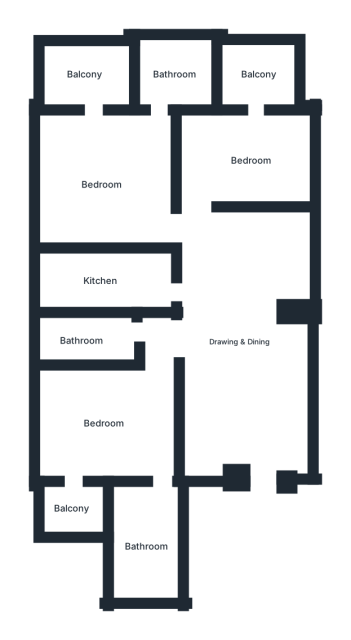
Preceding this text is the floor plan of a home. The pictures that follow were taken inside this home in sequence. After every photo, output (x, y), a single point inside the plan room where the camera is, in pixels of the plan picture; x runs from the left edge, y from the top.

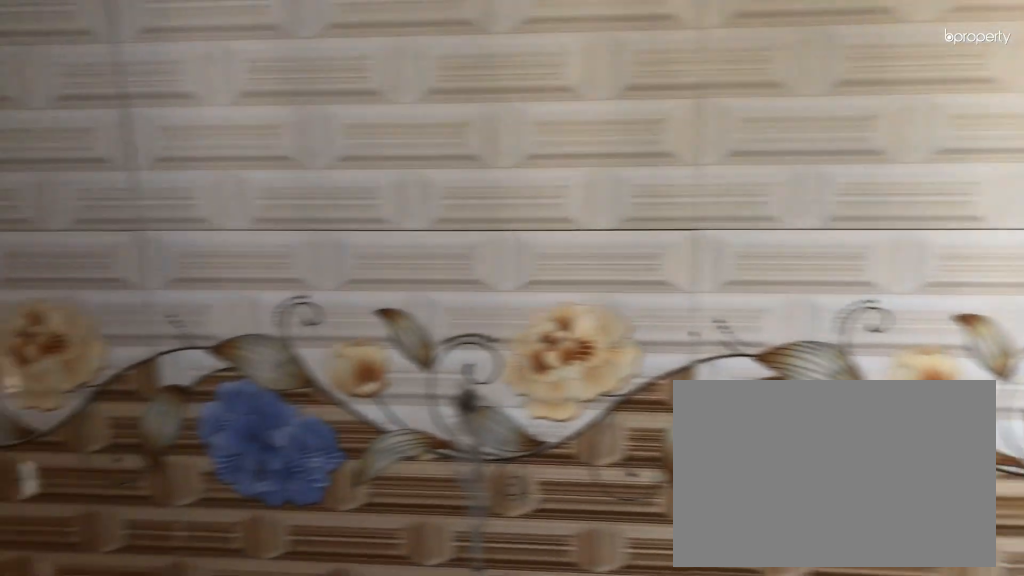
(147, 546)
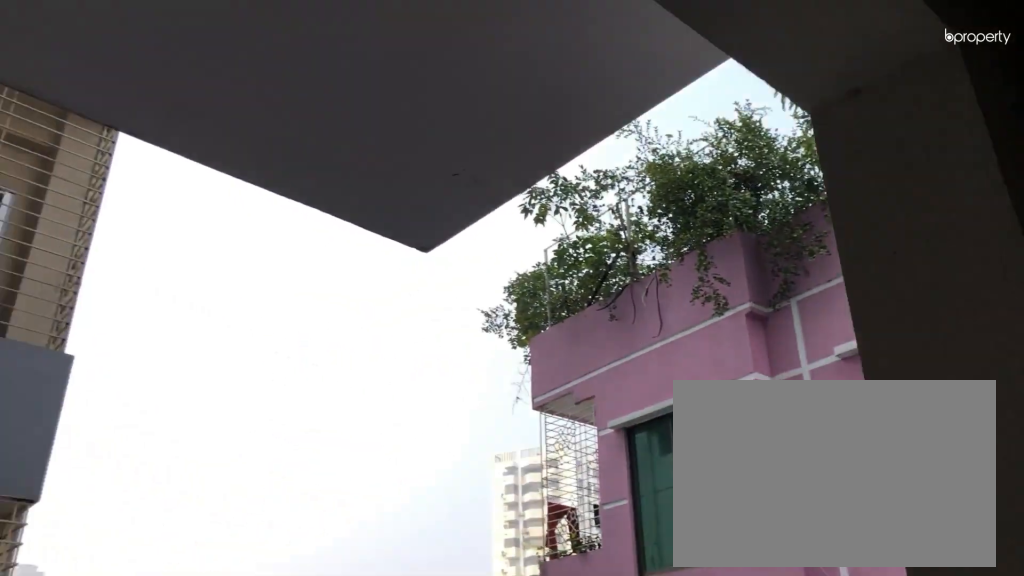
(74, 508)
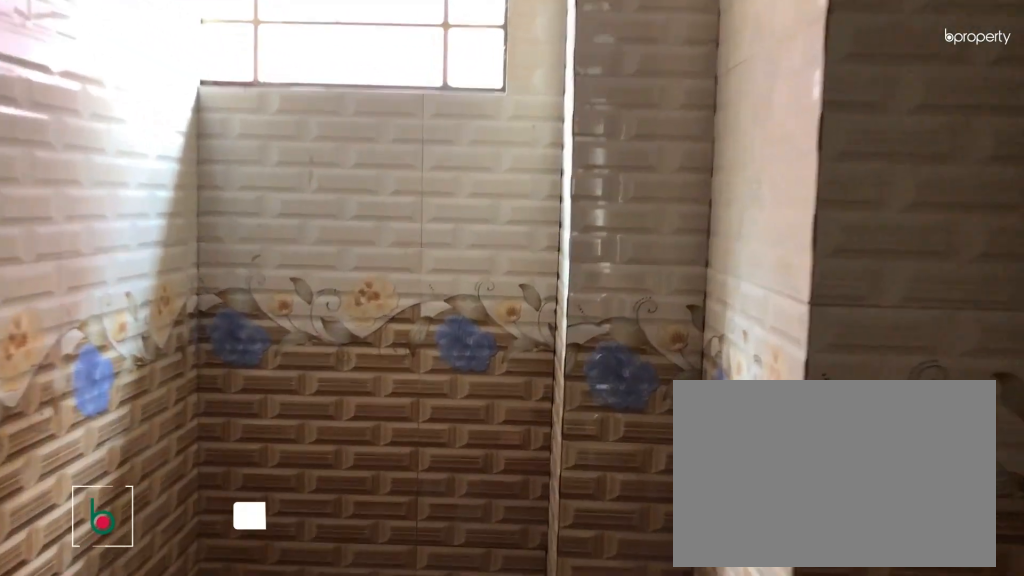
(81, 340)
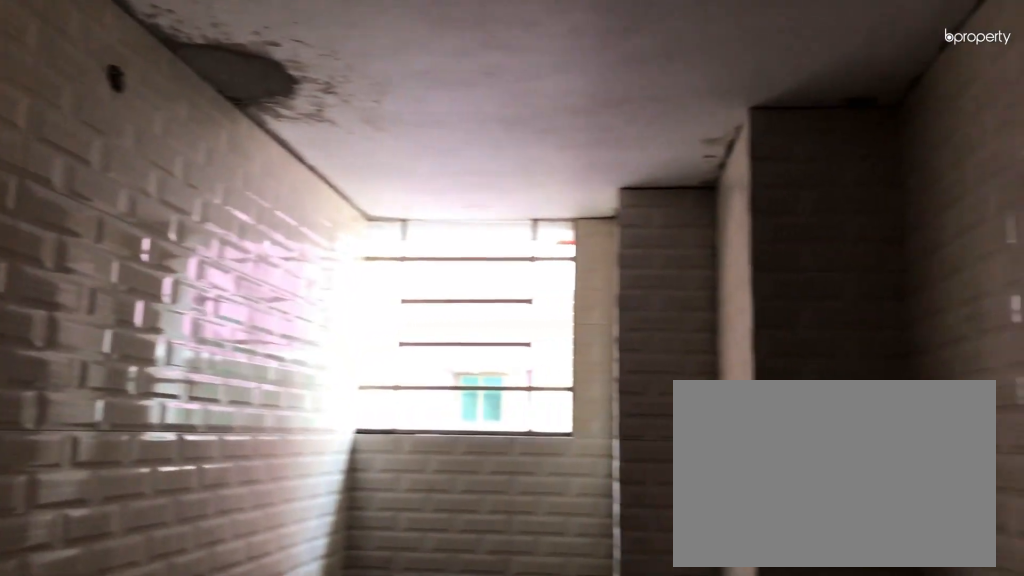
(81, 340)
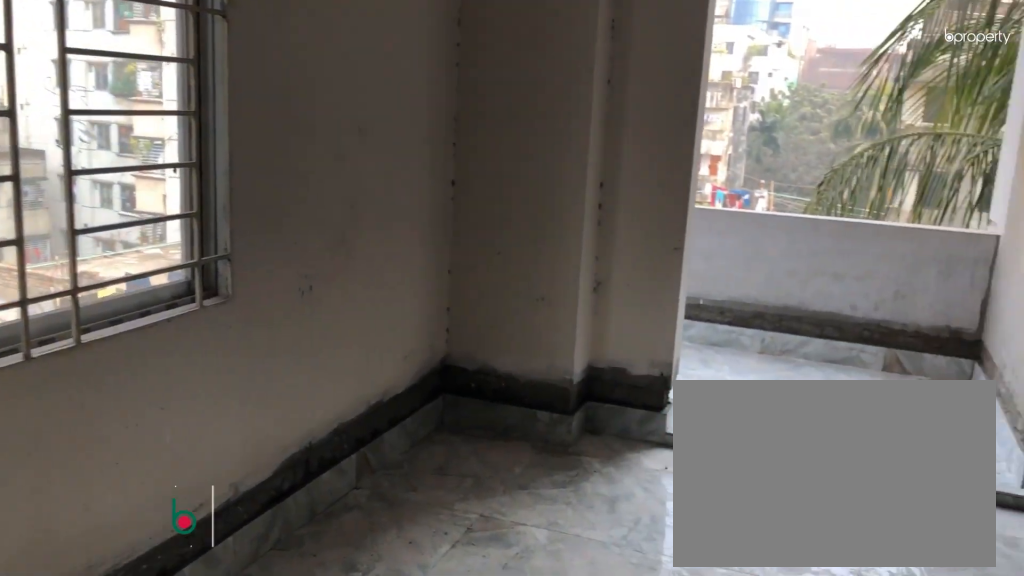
(101, 185)
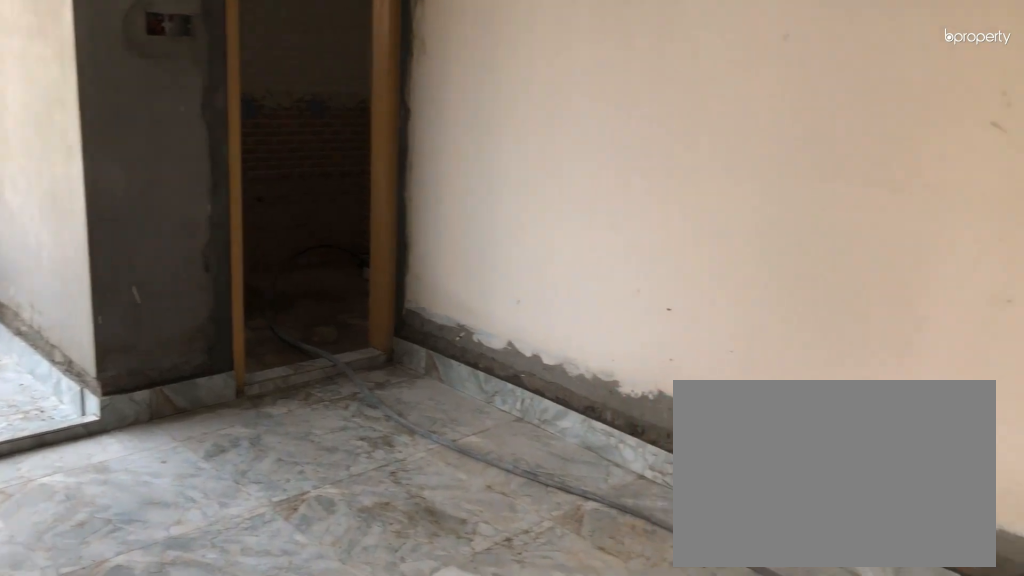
(101, 185)
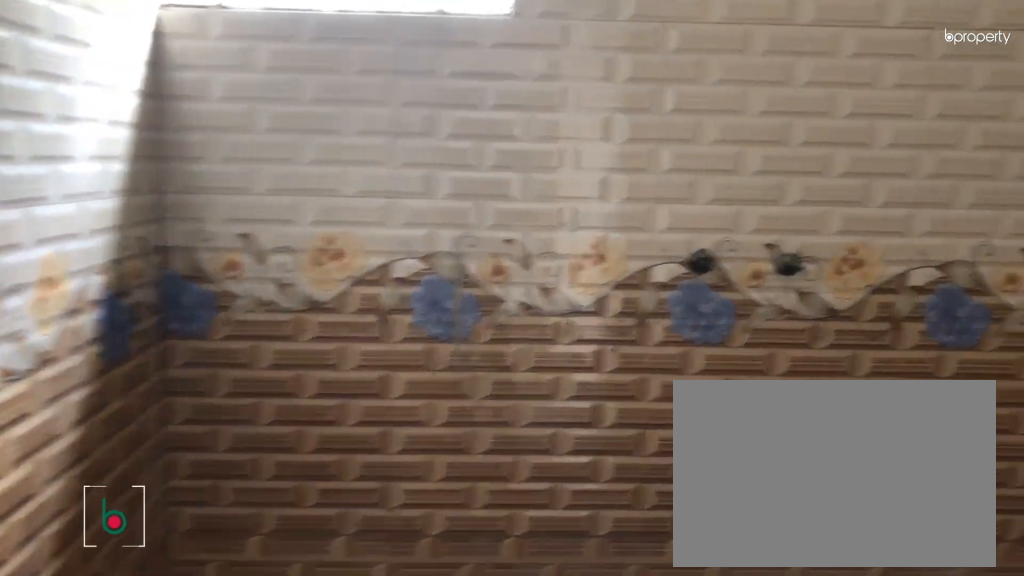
(176, 73)
